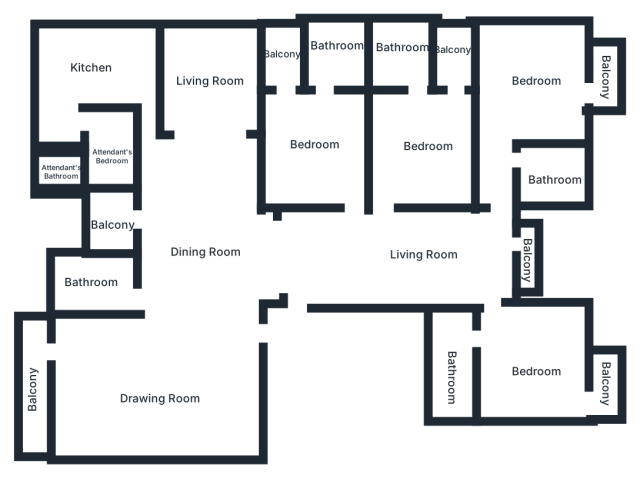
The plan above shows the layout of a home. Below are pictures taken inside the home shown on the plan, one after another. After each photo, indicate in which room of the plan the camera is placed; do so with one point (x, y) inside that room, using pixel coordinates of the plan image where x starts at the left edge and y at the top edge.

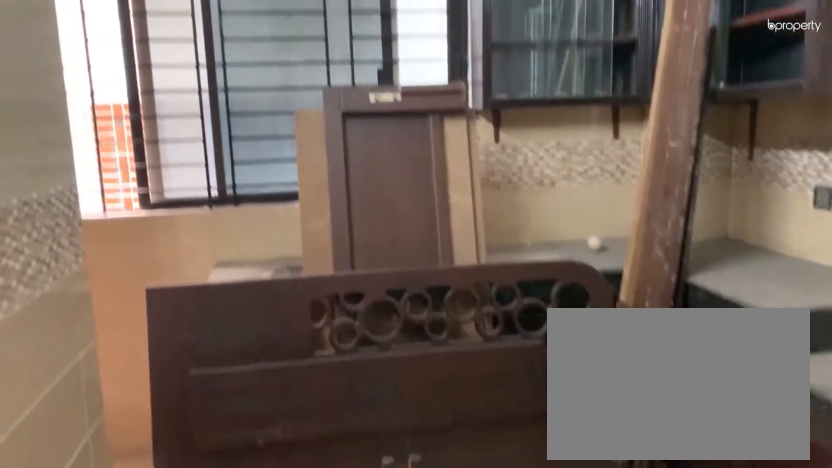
(88, 62)
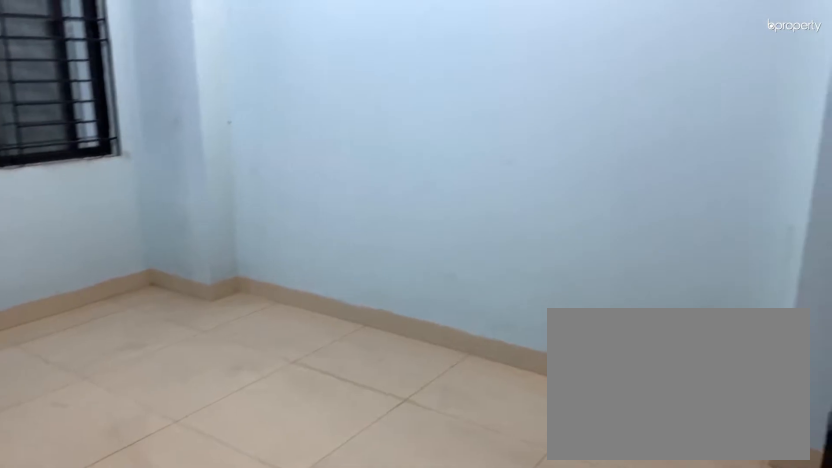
(204, 68)
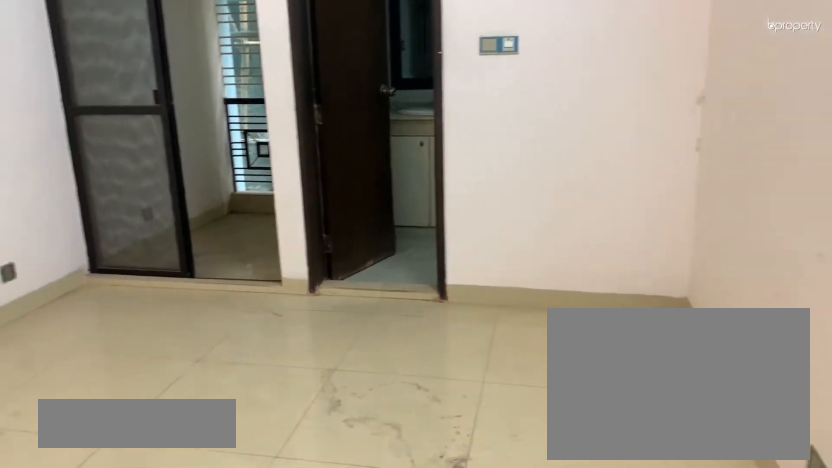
(312, 135)
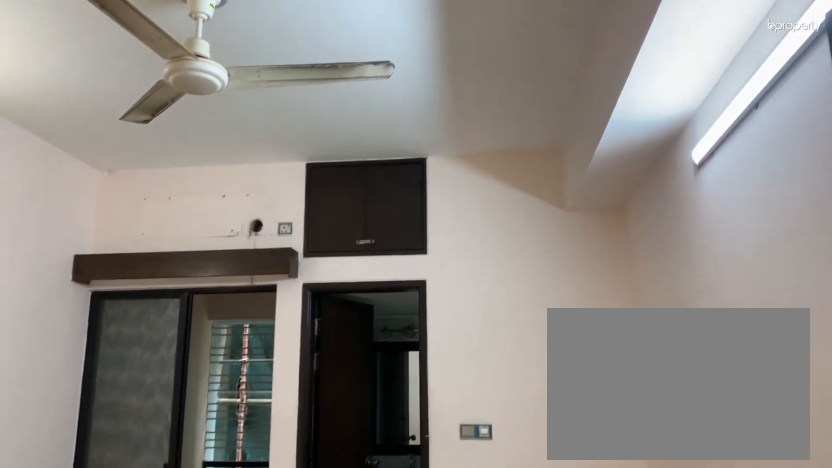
(312, 135)
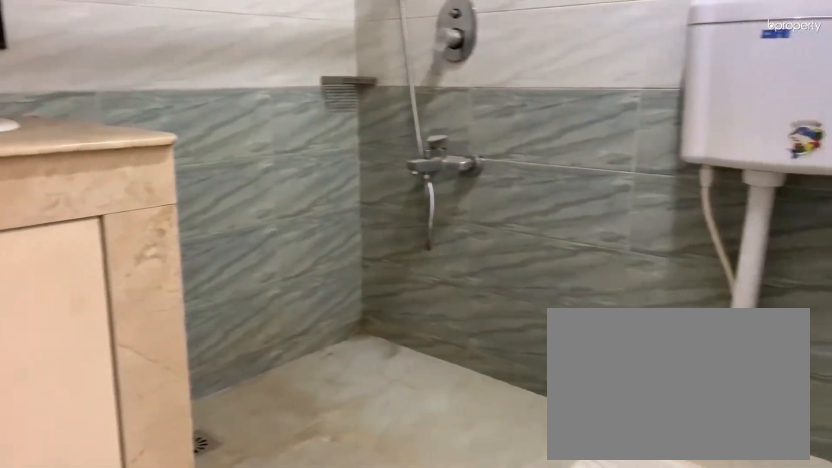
(331, 52)
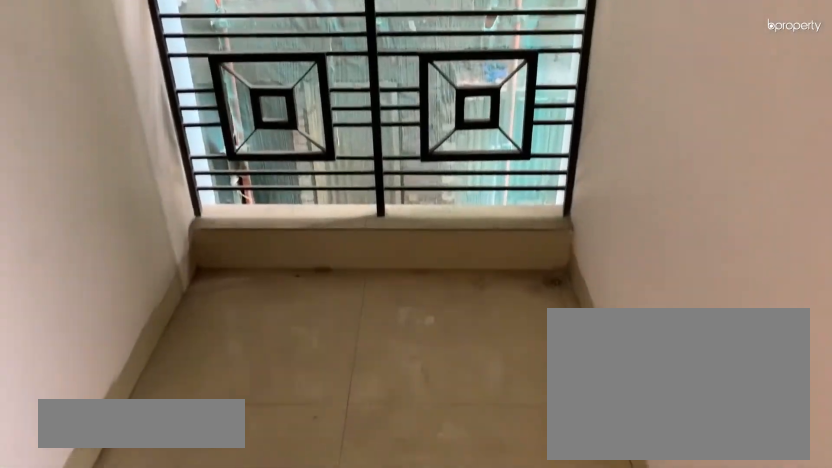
(281, 57)
